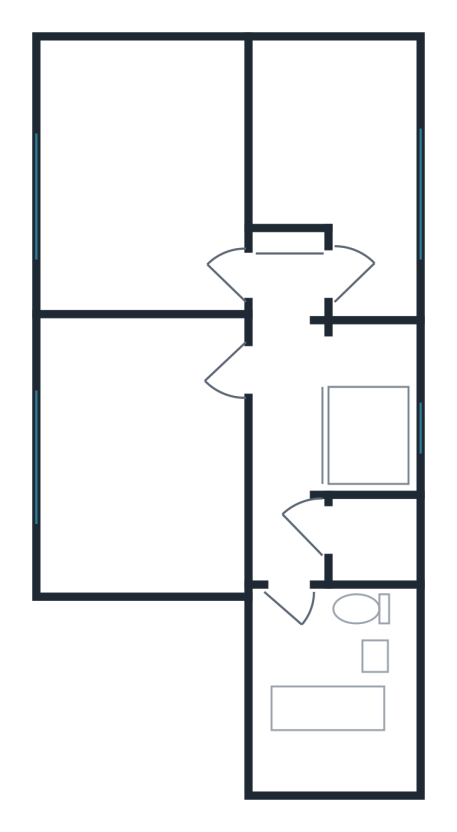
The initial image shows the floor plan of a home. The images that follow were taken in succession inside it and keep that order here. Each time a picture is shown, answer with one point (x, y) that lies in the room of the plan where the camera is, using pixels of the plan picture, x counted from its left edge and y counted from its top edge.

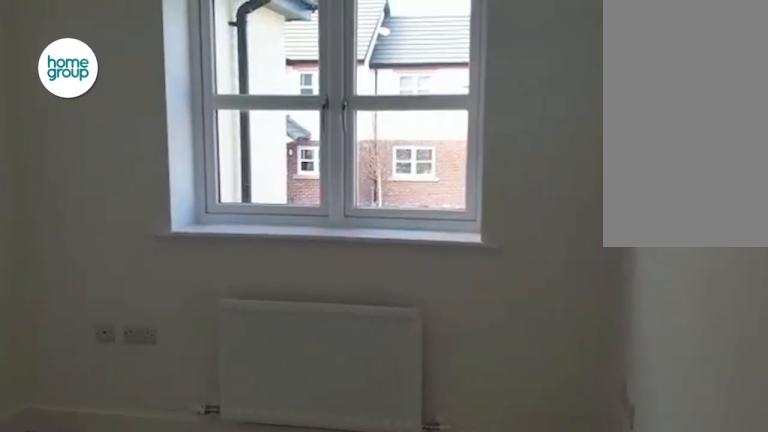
(145, 449)
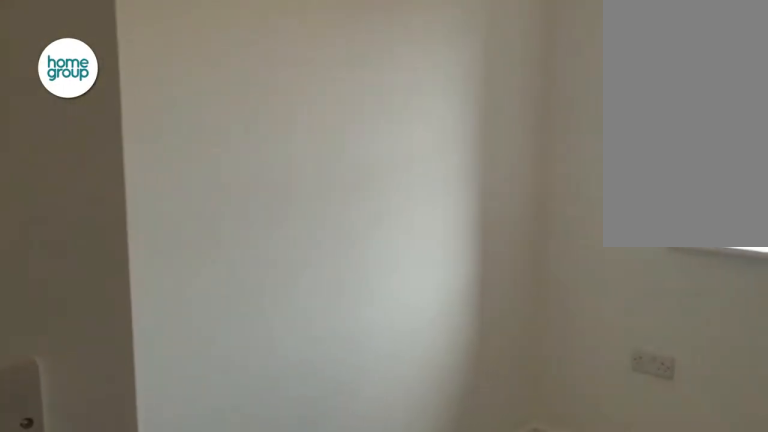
(336, 160)
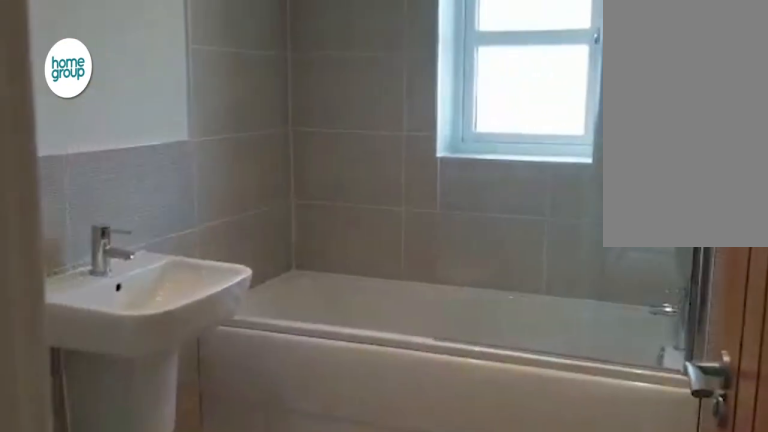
(340, 690)
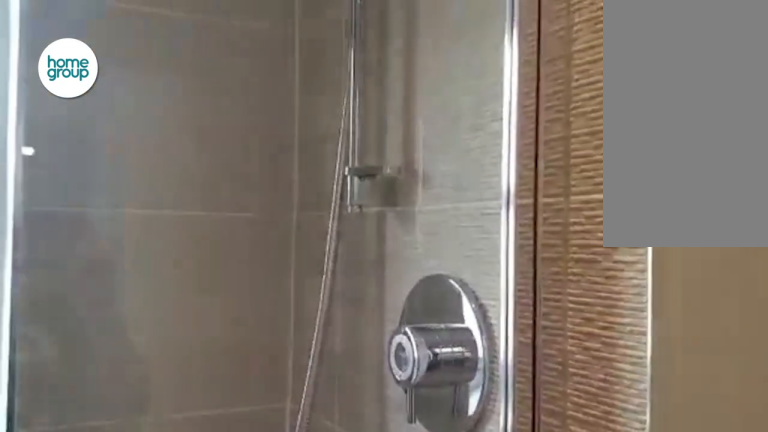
(340, 690)
